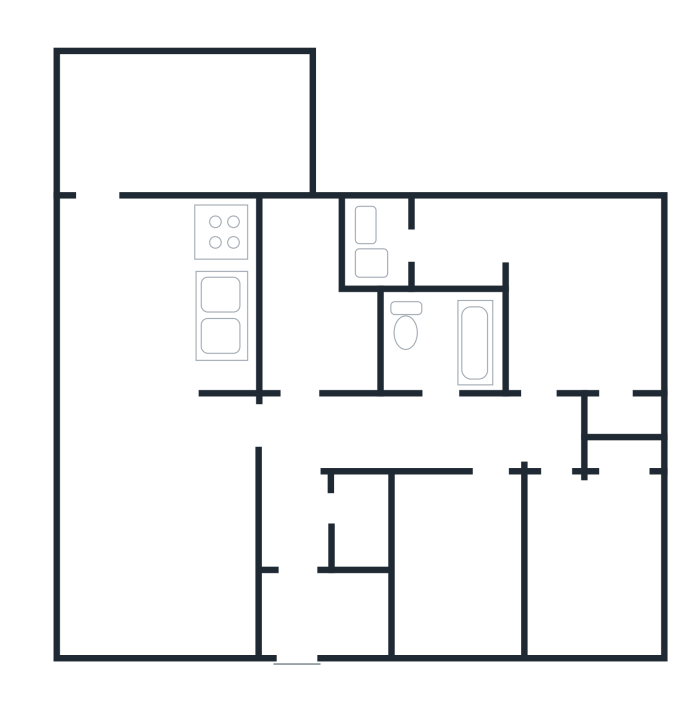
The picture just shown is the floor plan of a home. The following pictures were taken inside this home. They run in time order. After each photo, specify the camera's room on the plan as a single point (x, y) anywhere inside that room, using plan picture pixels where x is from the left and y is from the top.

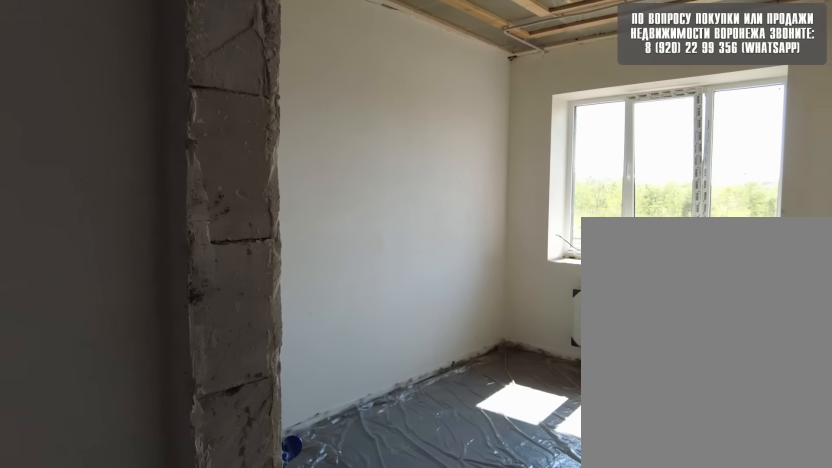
(556, 455)
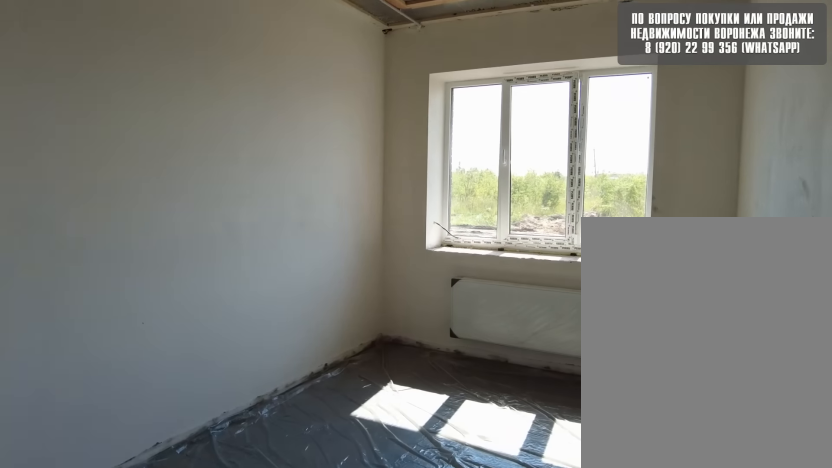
(571, 516)
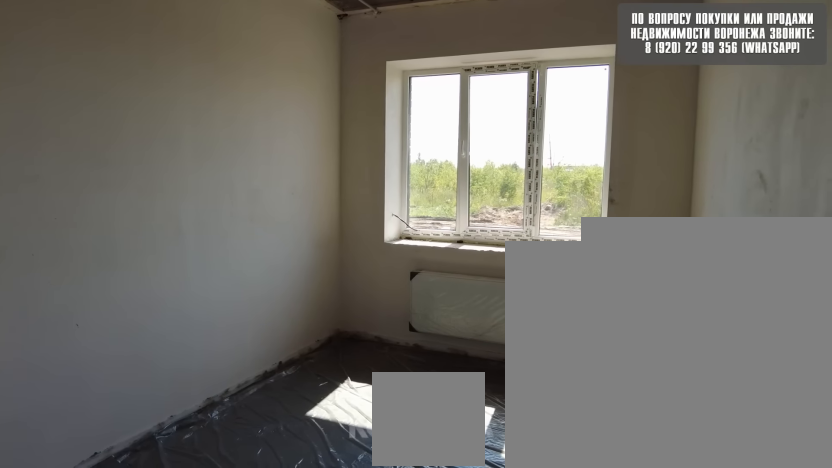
(575, 558)
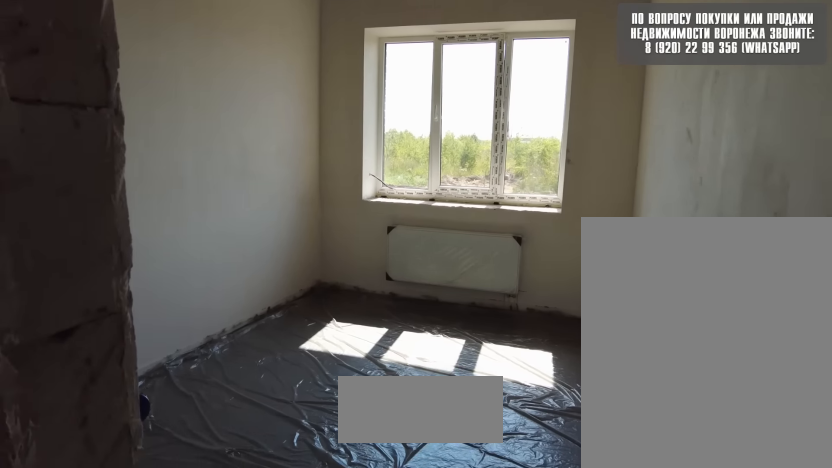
(575, 558)
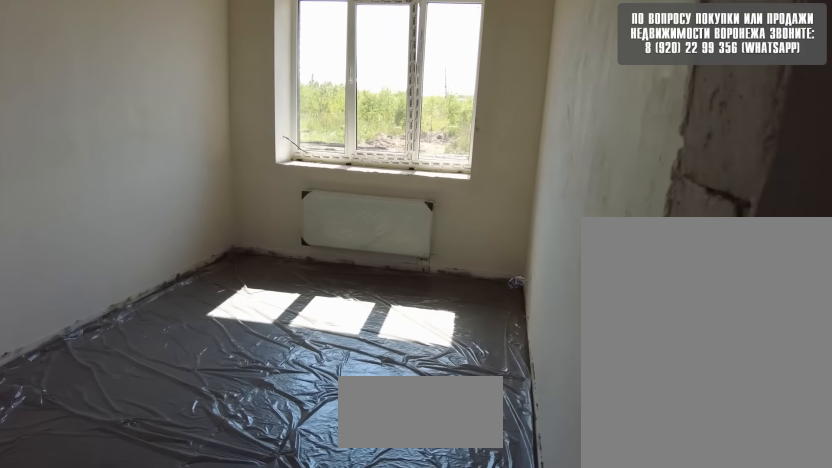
(570, 529)
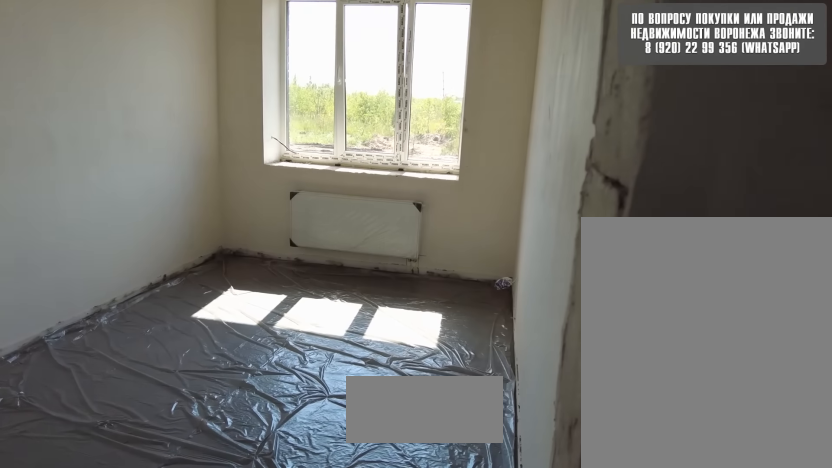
(569, 521)
